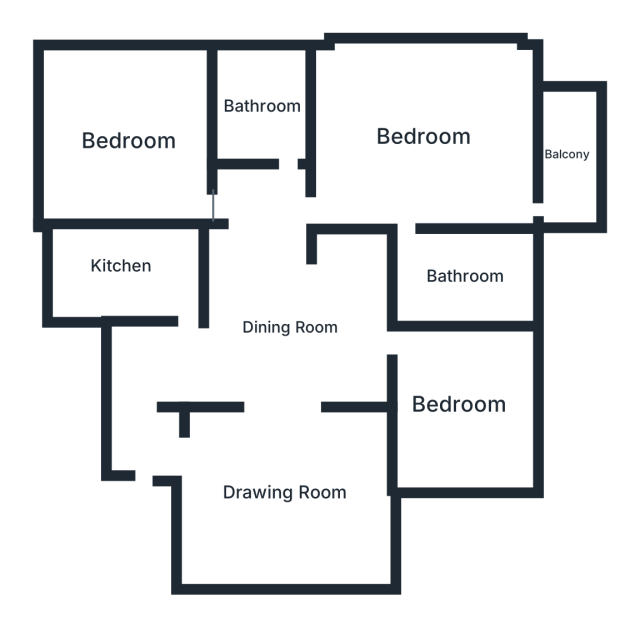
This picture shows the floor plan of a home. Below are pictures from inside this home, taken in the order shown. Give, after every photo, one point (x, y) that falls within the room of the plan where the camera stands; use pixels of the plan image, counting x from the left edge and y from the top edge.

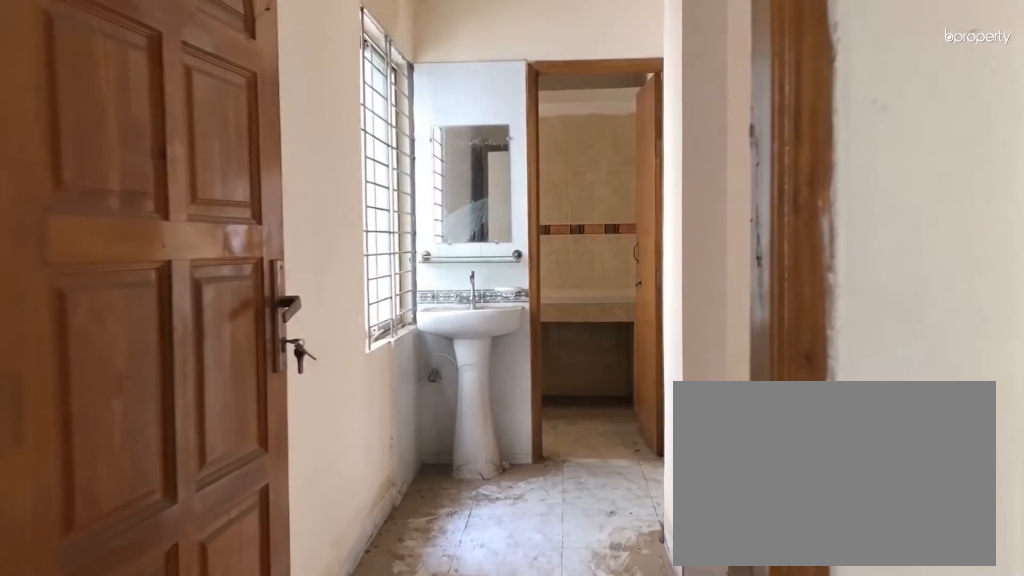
(147, 385)
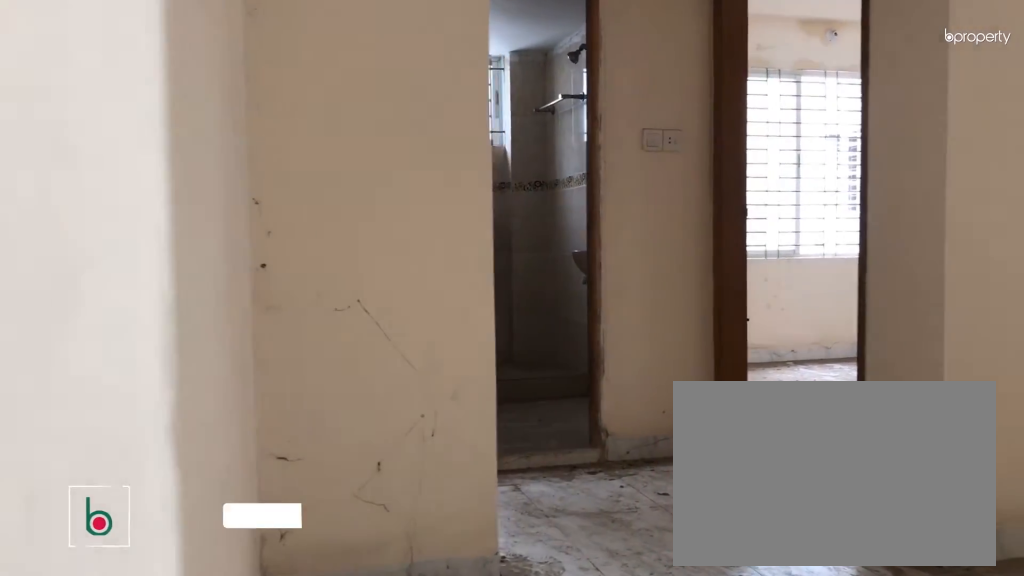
(287, 330)
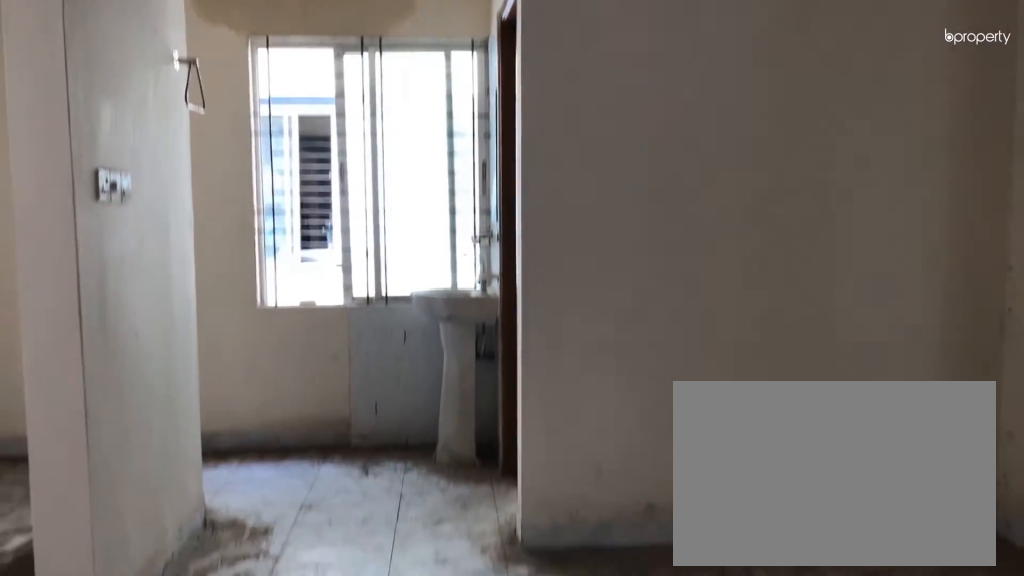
(290, 328)
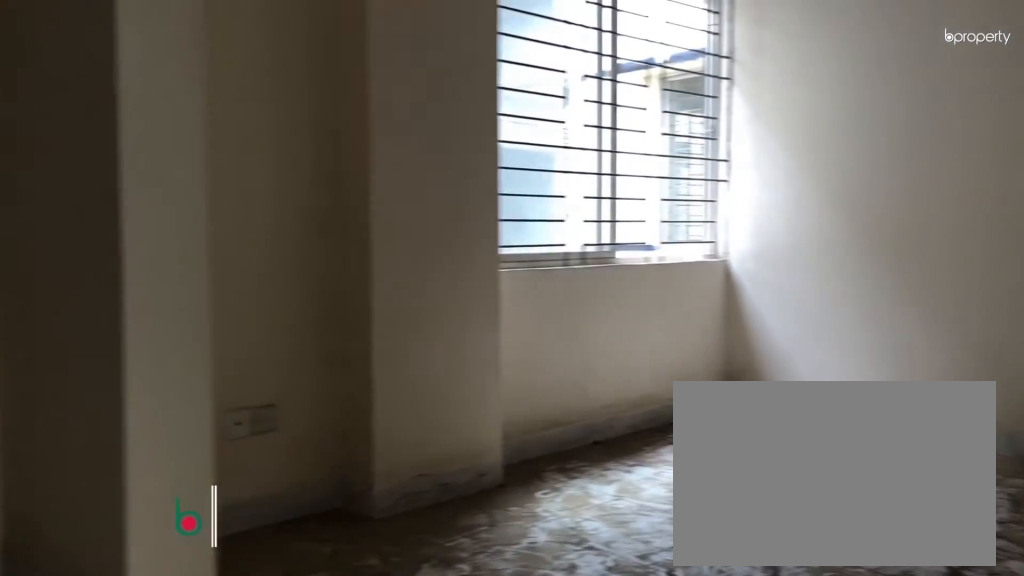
(289, 494)
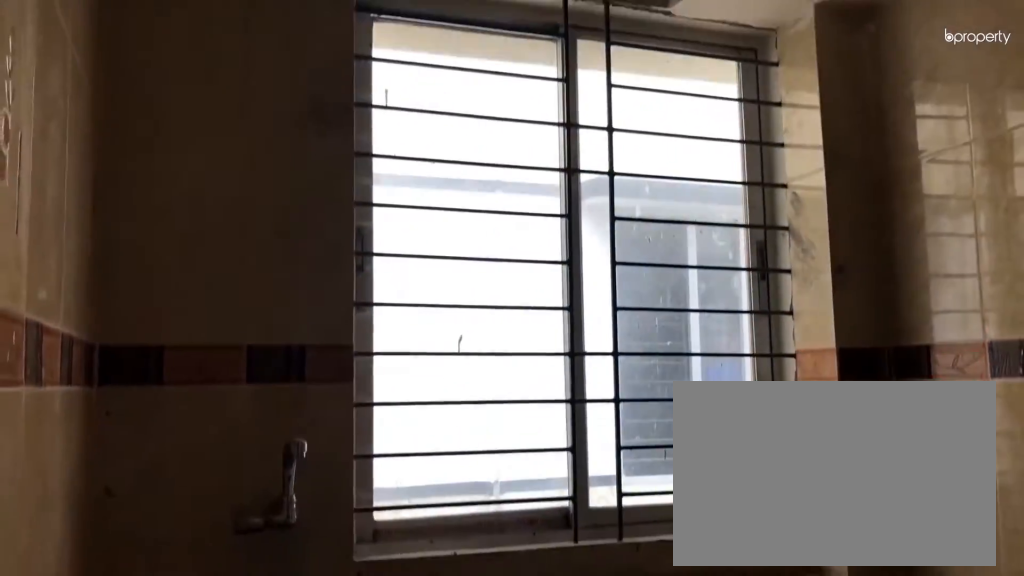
(121, 267)
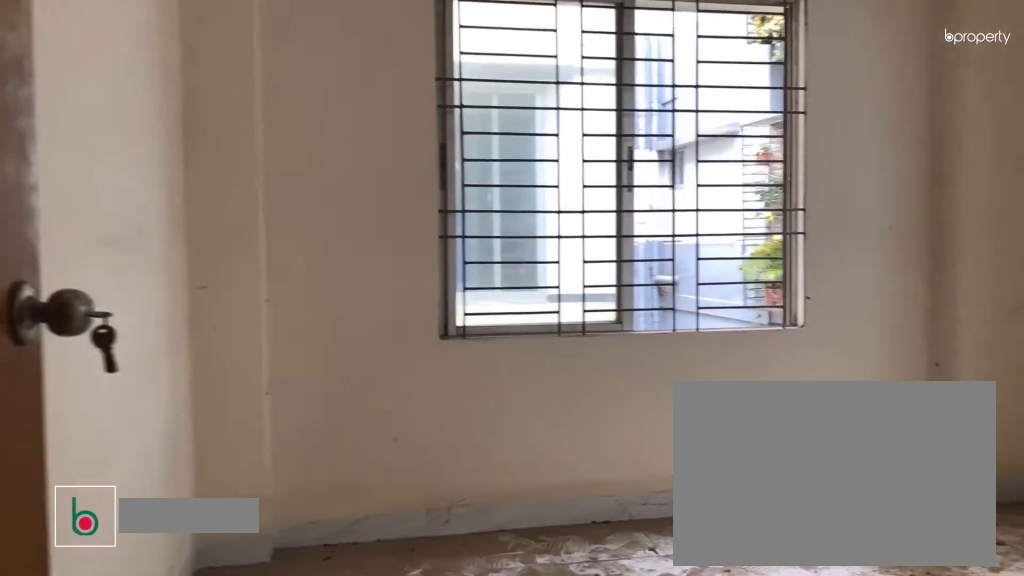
(125, 142)
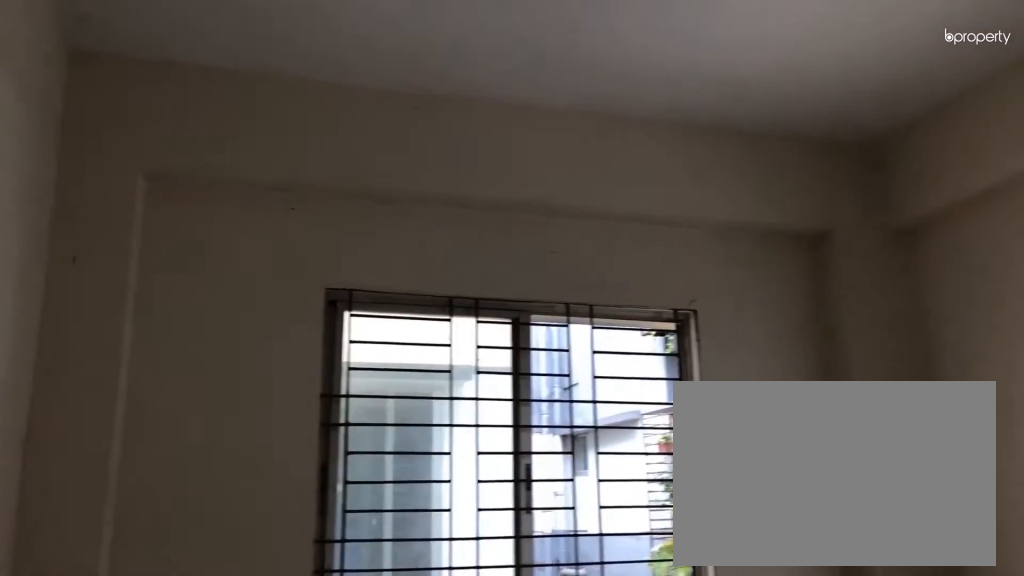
(125, 142)
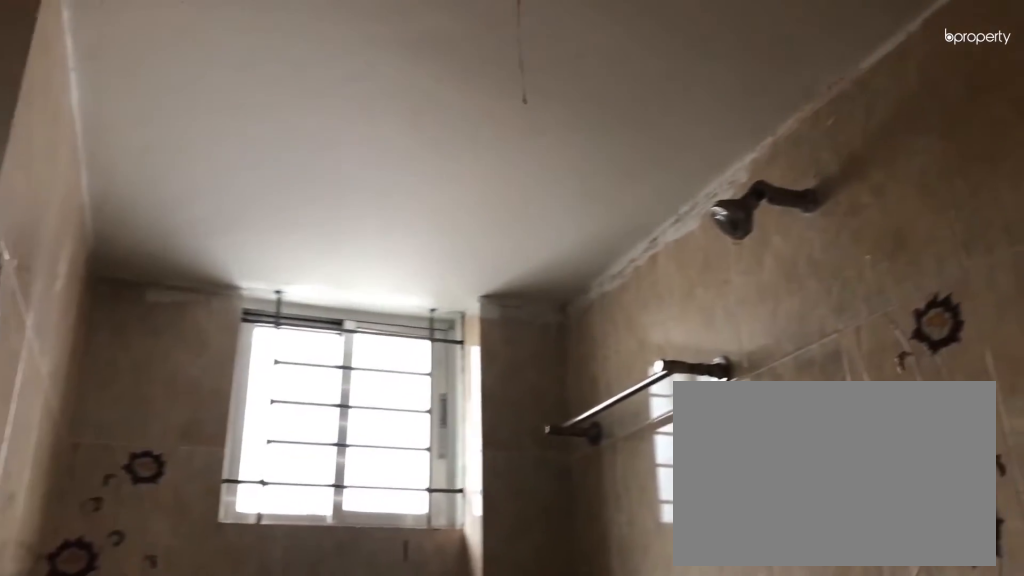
(265, 104)
